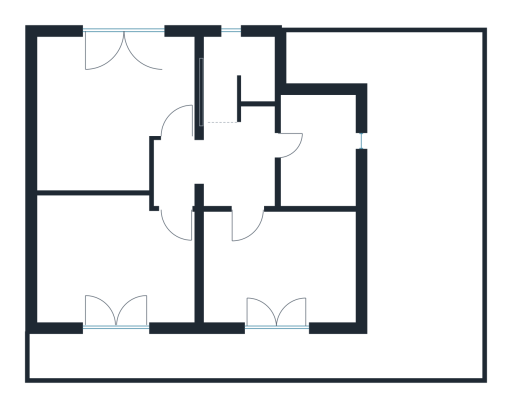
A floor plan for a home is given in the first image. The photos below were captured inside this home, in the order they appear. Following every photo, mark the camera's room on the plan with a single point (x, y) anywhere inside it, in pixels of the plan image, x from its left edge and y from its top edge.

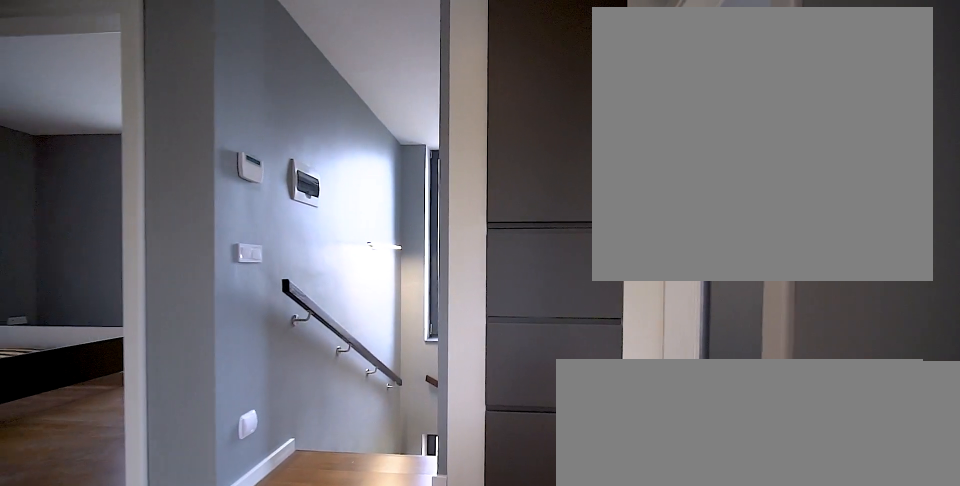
(230, 161)
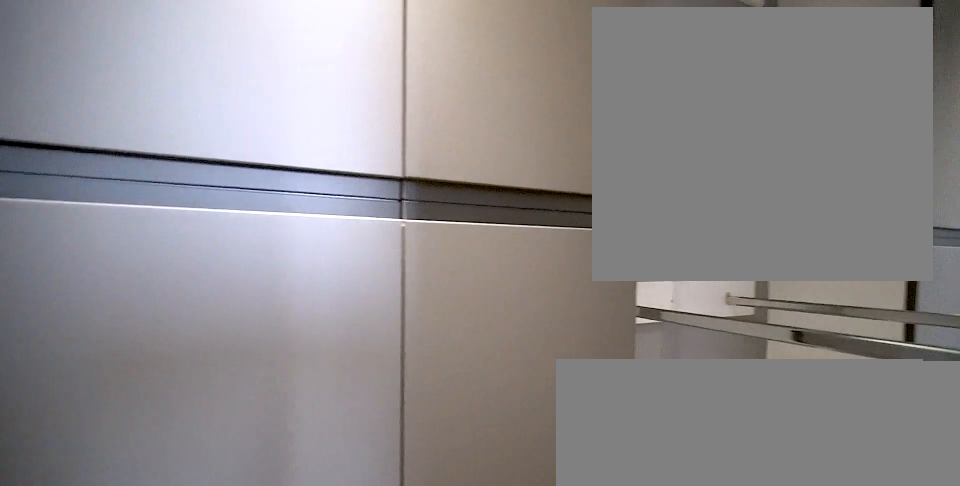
(114, 108)
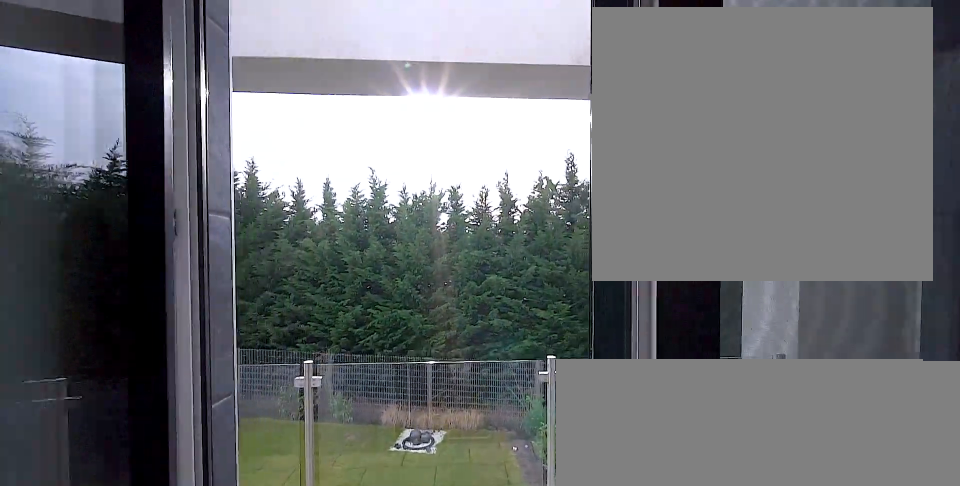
(123, 258)
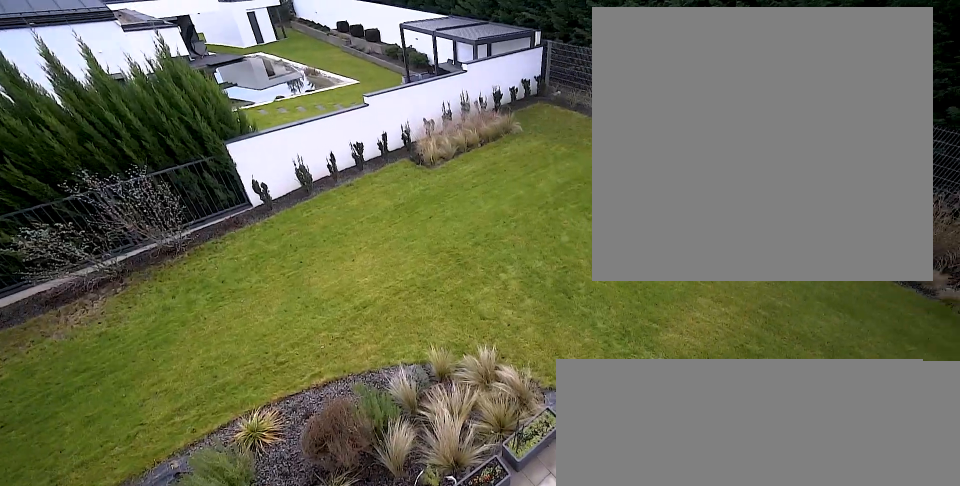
(427, 223)
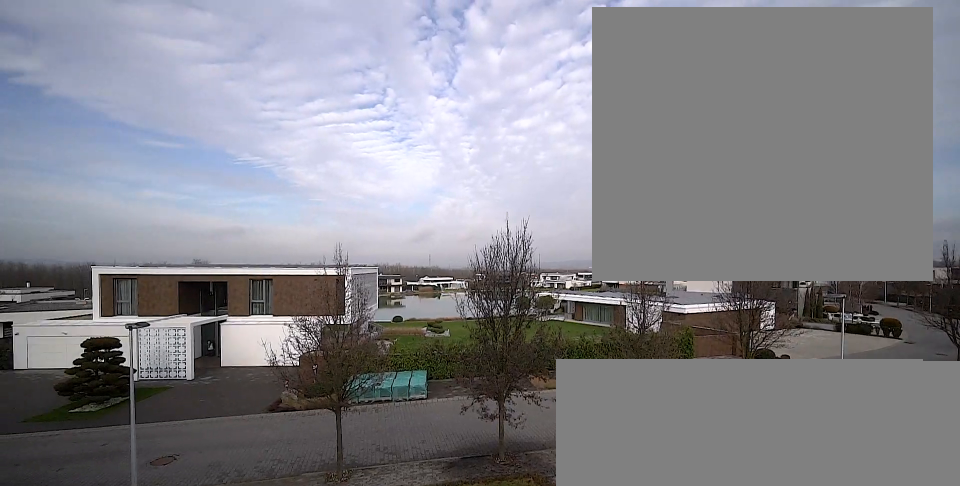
(427, 223)
